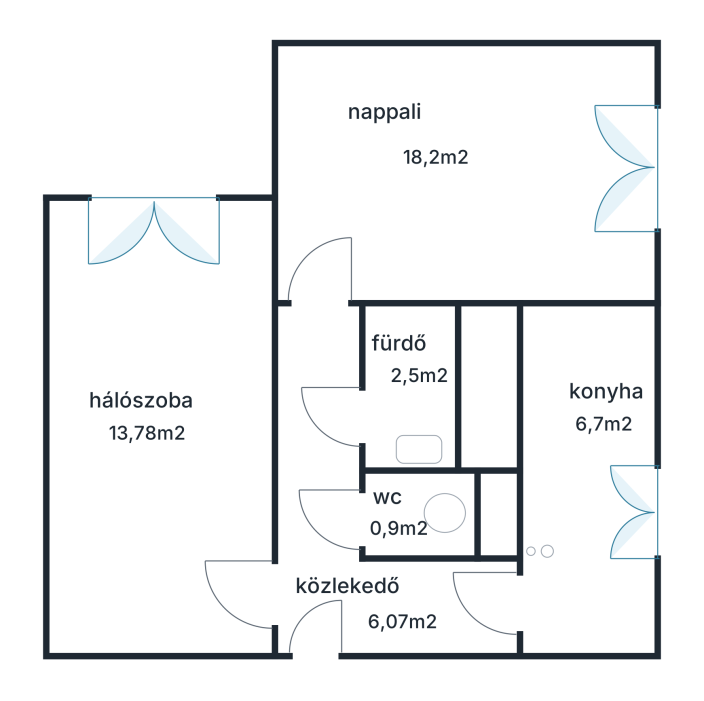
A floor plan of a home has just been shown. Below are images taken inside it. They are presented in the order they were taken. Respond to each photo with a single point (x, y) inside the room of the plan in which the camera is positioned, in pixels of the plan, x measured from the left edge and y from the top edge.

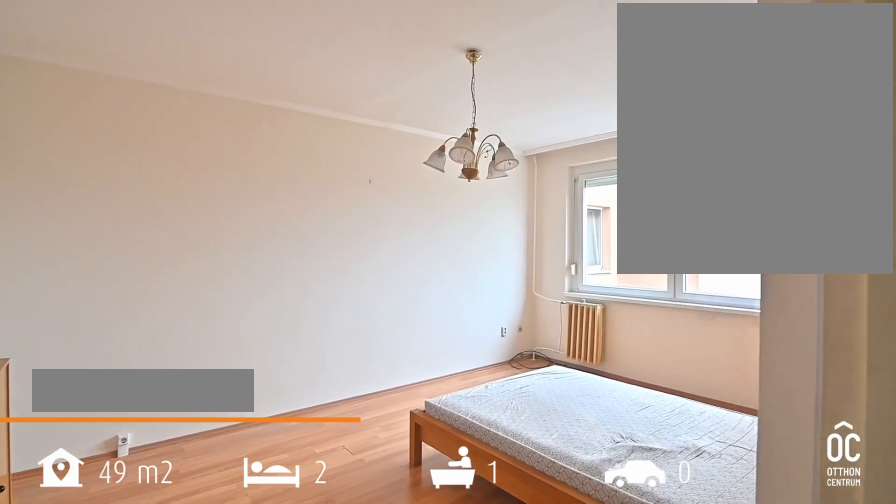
(469, 168)
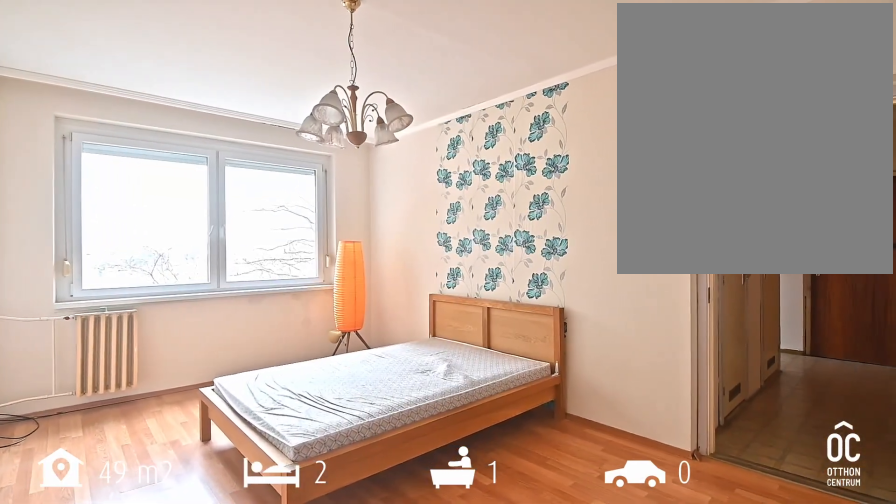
(469, 168)
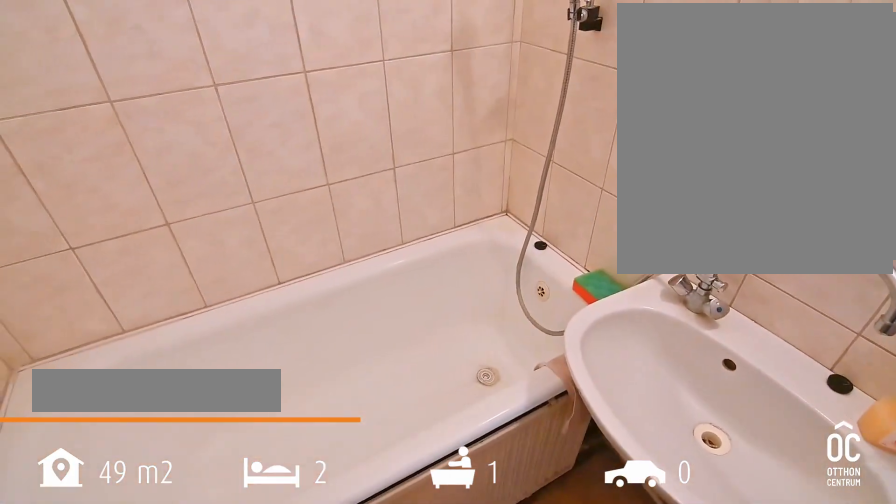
(431, 387)
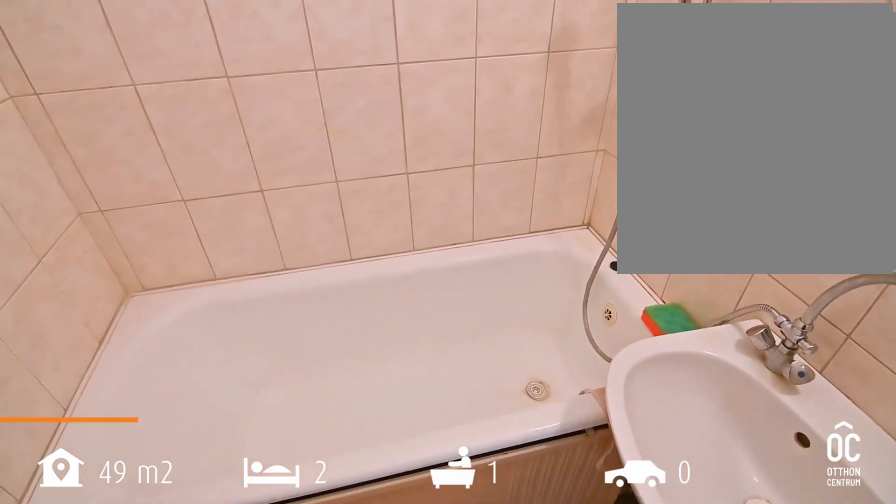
(431, 387)
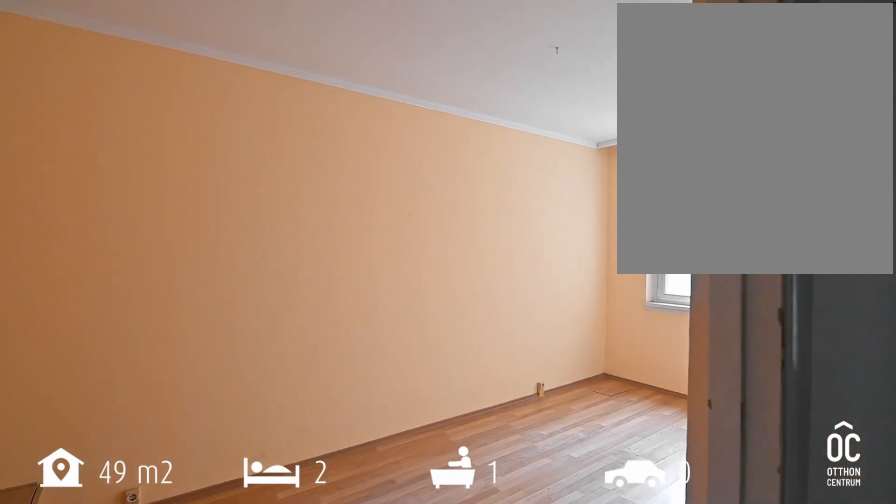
(148, 413)
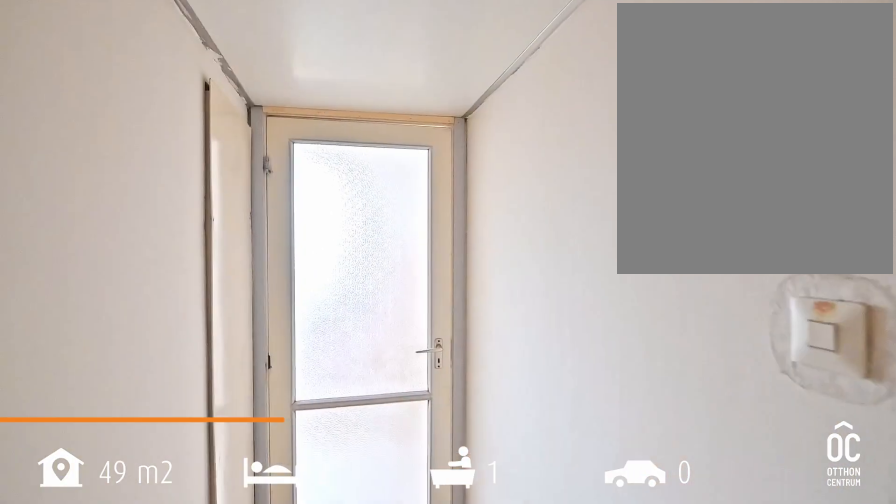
(327, 607)
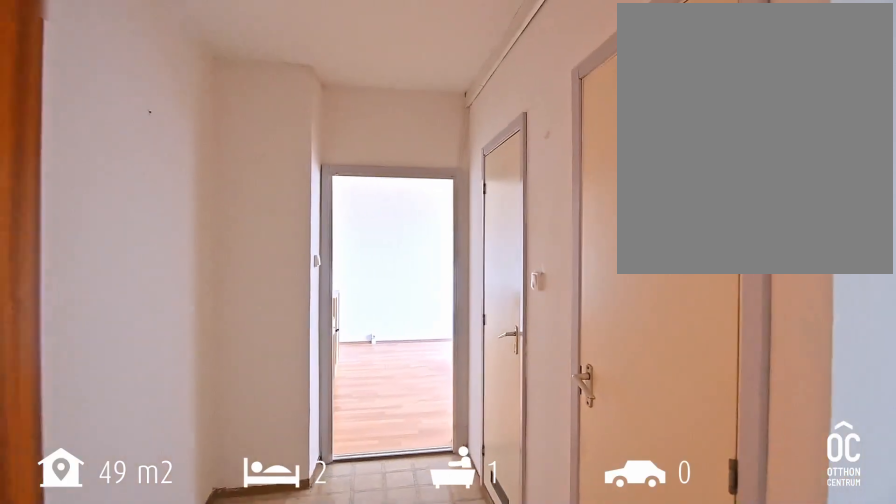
(327, 607)
